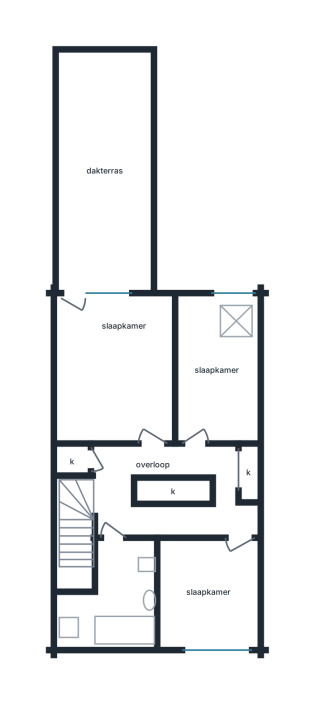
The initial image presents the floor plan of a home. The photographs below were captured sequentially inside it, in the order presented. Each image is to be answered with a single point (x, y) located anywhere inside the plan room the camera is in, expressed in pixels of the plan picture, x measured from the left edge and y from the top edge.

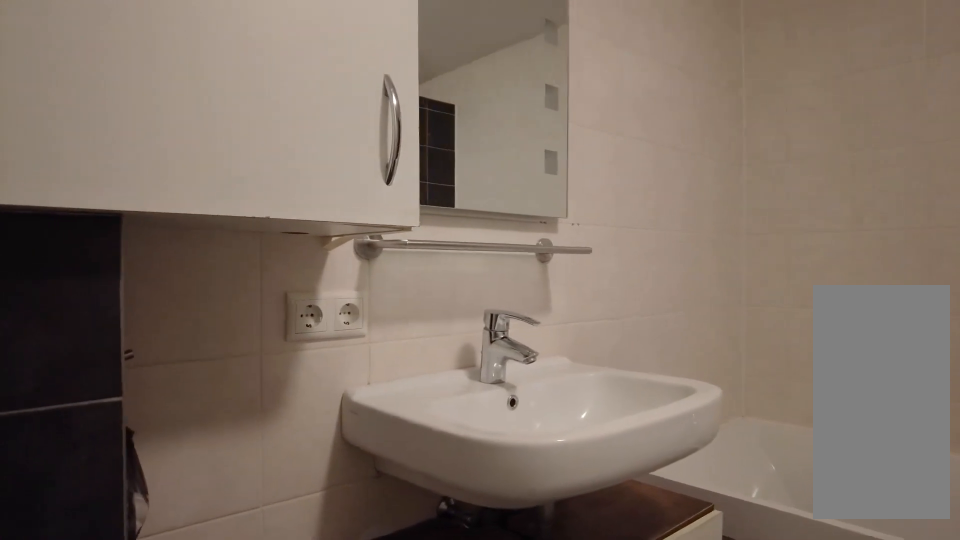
(114, 593)
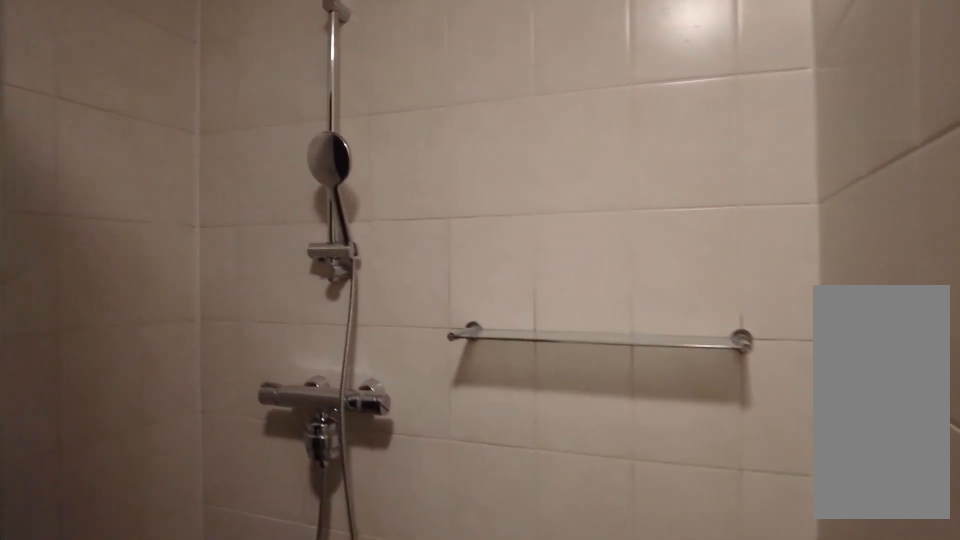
(114, 593)
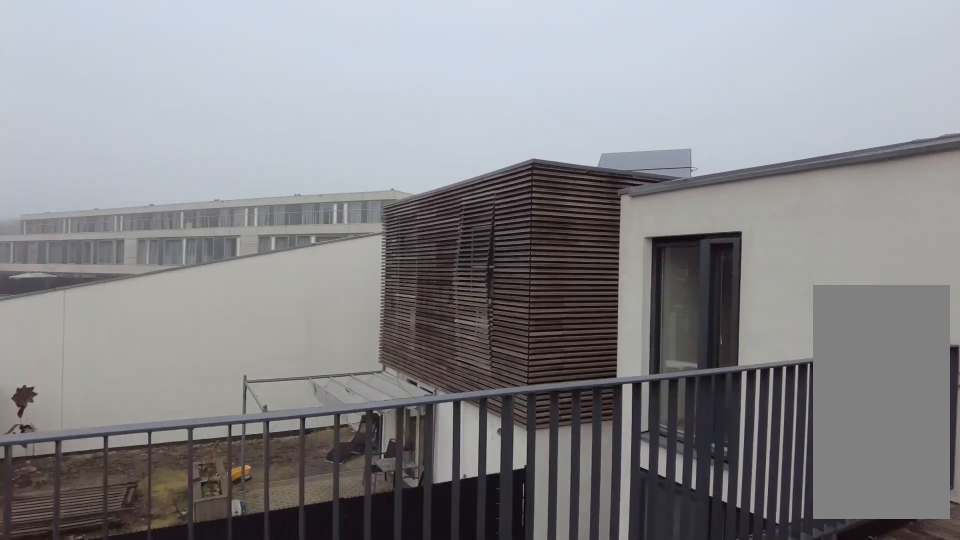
(105, 167)
